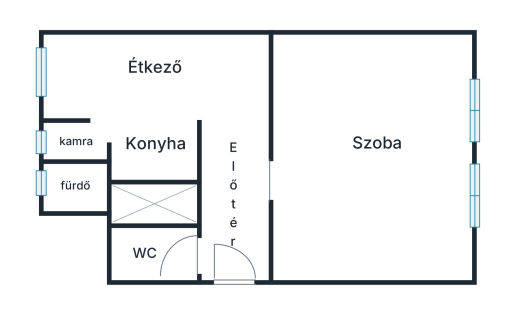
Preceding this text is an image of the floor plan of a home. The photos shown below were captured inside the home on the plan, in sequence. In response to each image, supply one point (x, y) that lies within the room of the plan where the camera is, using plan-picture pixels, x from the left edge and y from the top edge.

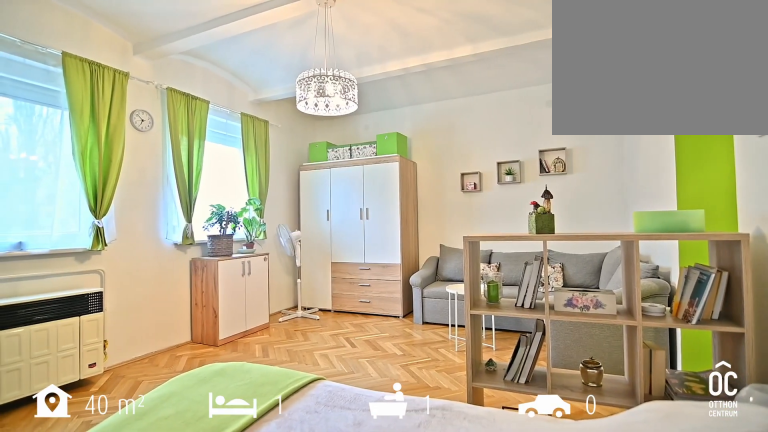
(374, 159)
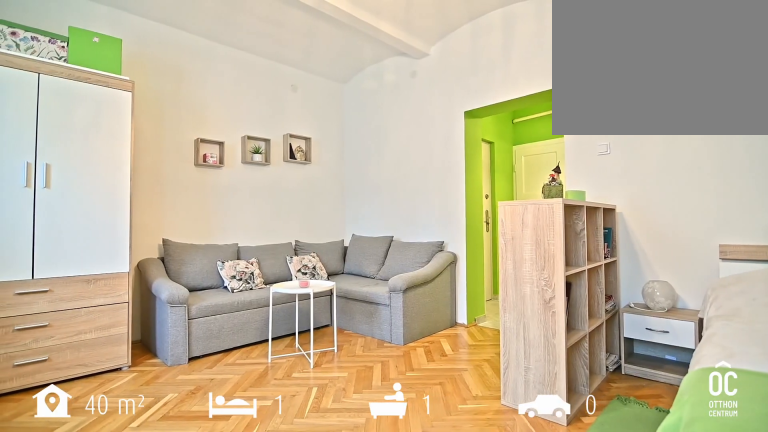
(374, 159)
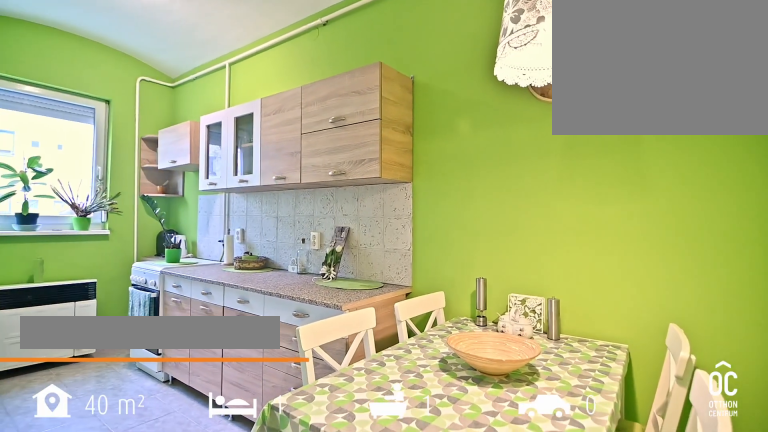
(156, 67)
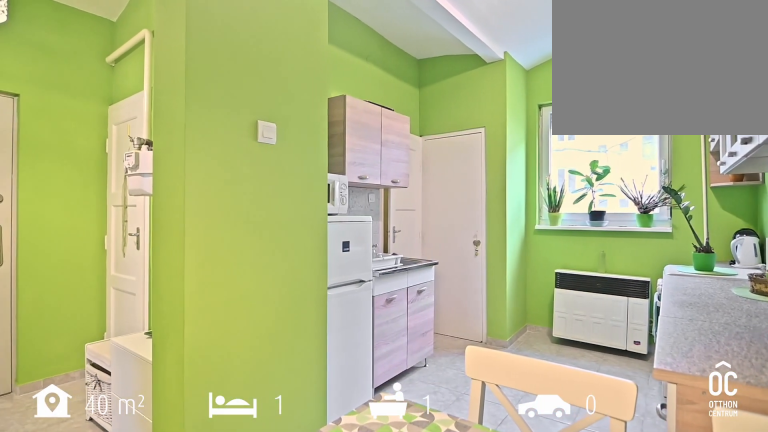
(156, 67)
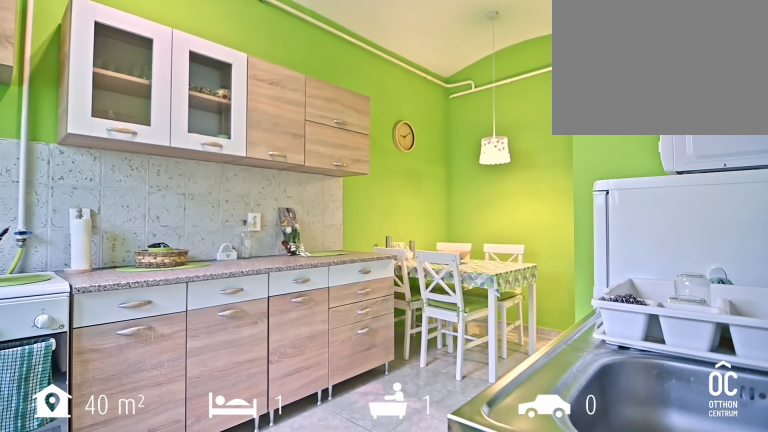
(155, 141)
